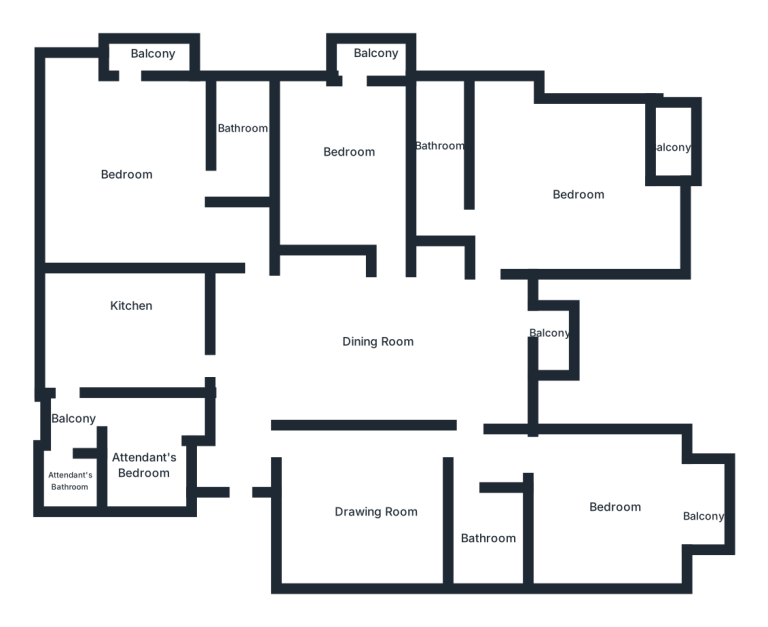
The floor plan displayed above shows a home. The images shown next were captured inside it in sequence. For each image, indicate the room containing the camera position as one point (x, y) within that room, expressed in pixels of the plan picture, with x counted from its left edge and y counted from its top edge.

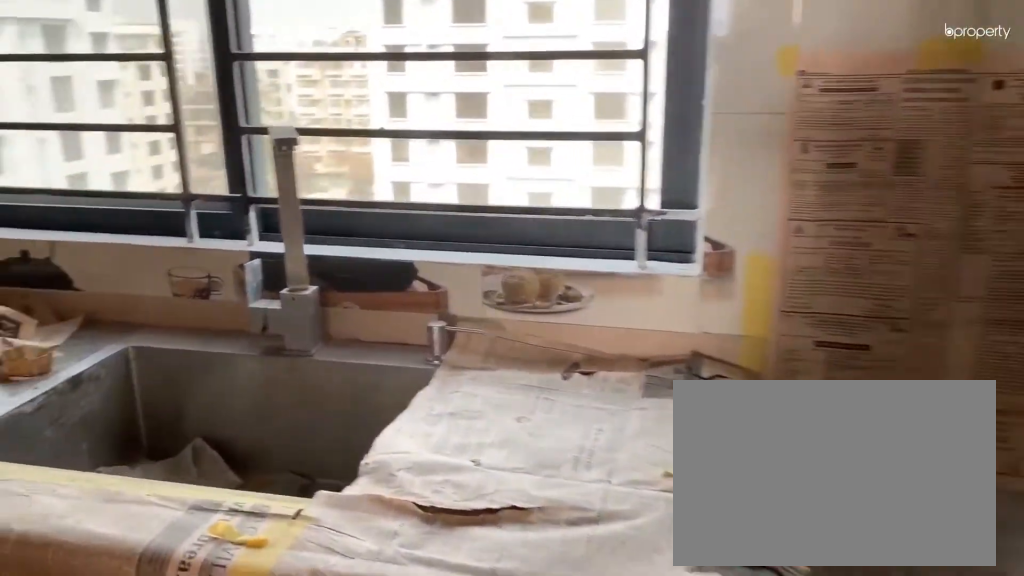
(127, 323)
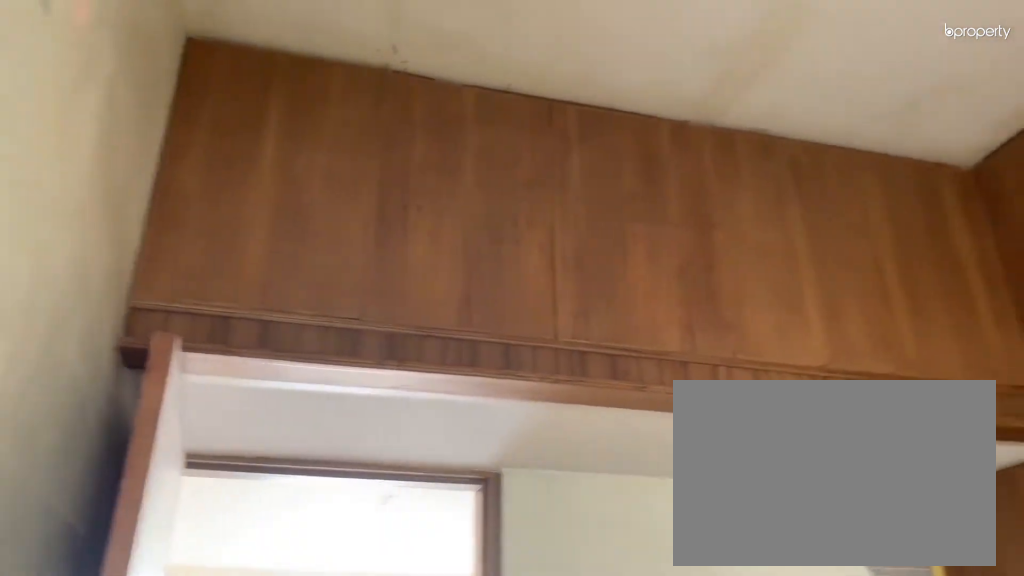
(127, 323)
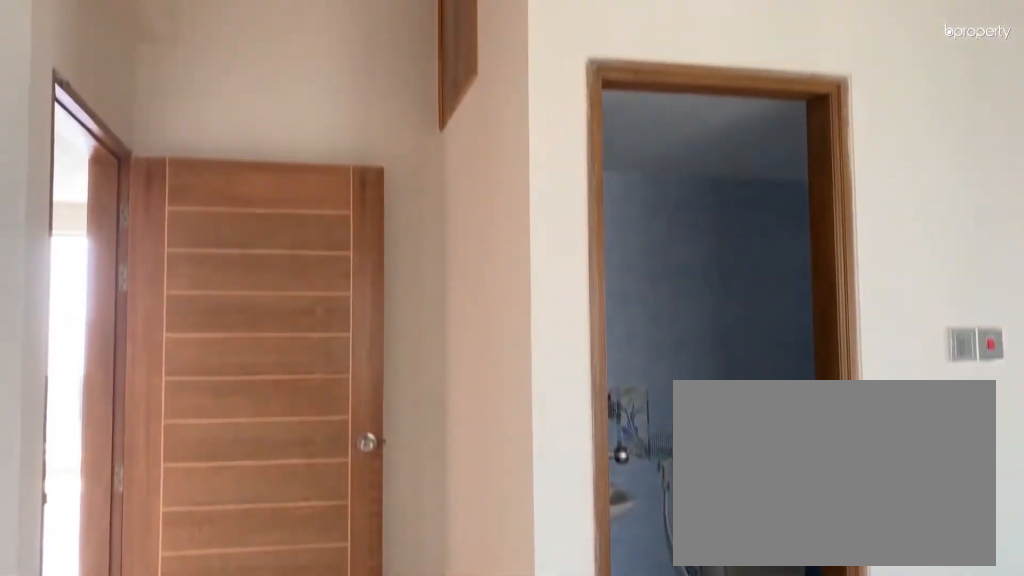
(134, 176)
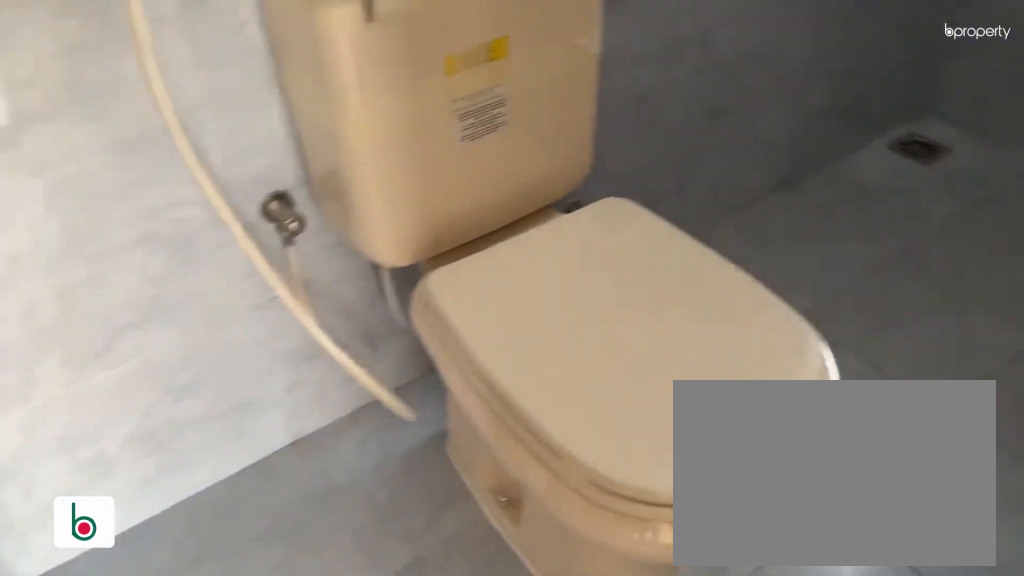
(234, 152)
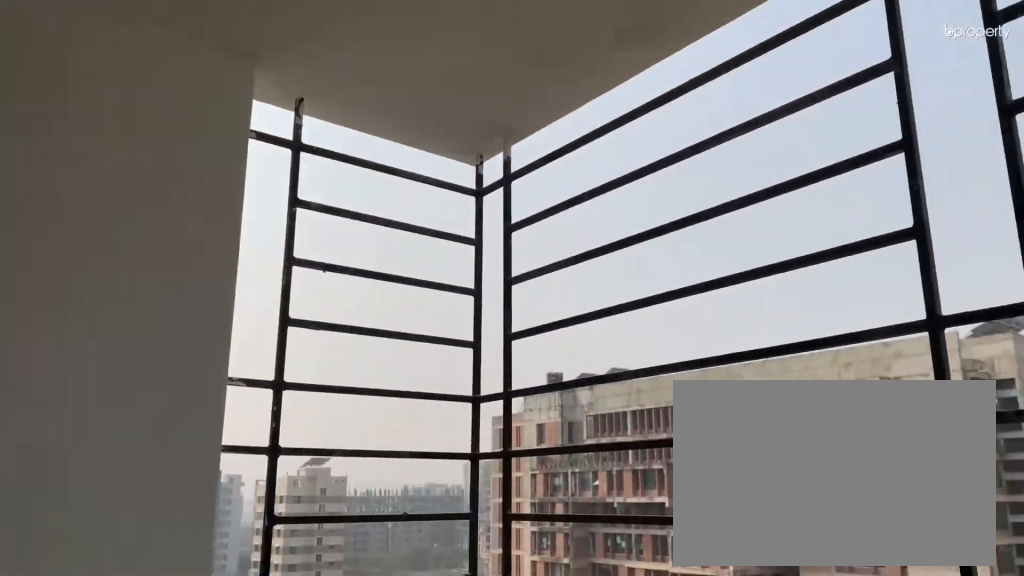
(147, 62)
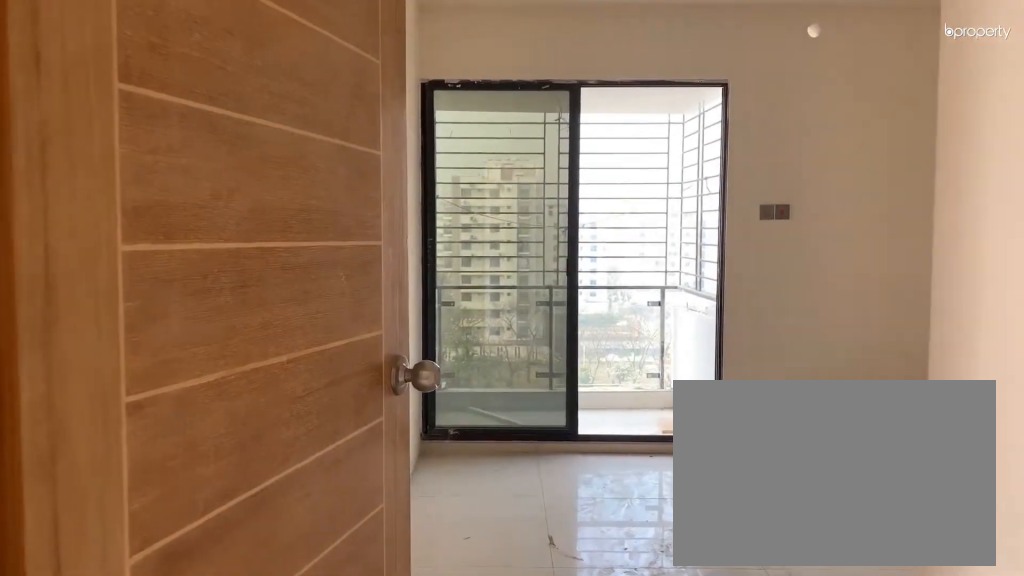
(378, 251)
